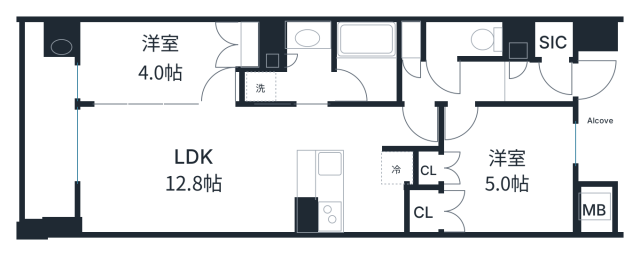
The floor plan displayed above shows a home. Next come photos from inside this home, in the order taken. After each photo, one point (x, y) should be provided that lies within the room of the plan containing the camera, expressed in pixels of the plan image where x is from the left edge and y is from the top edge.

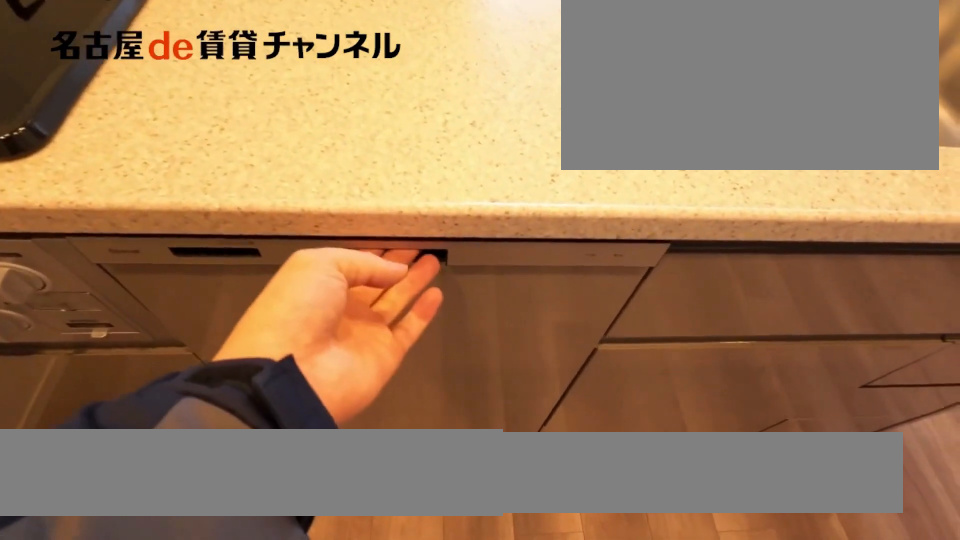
(347, 191)
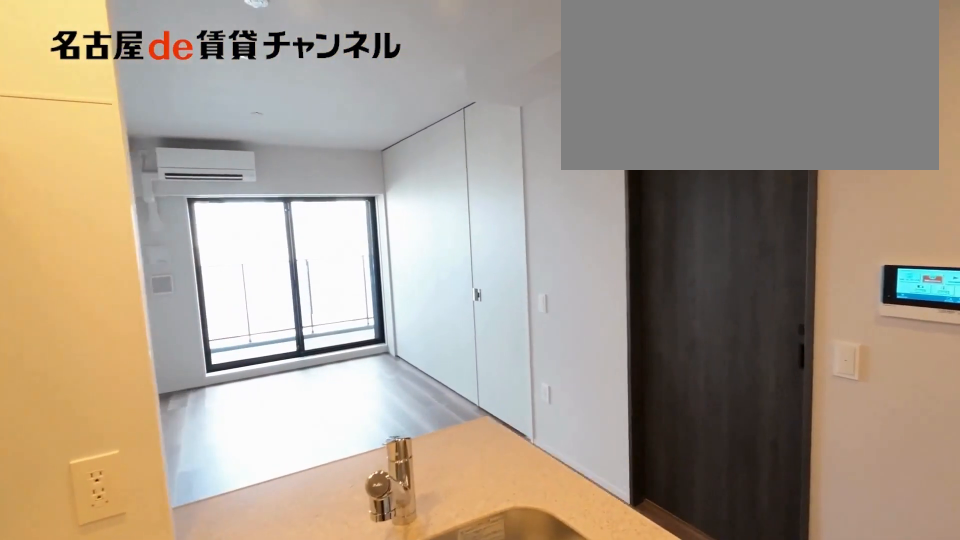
(347, 191)
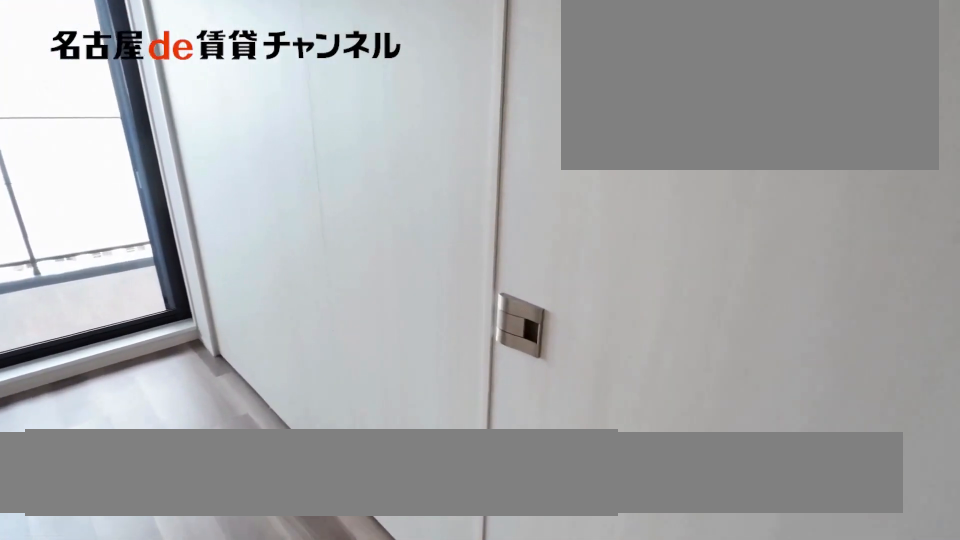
(184, 168)
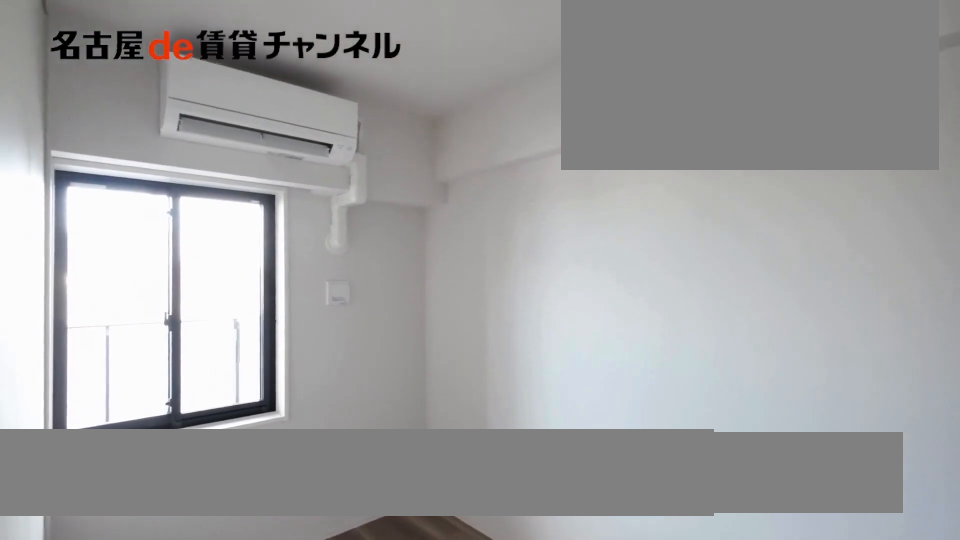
(157, 64)
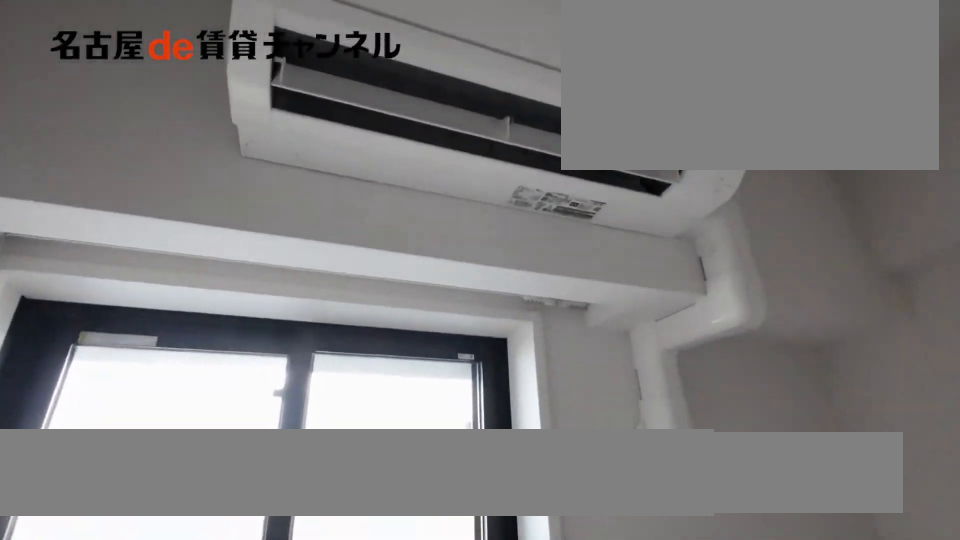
(157, 64)
